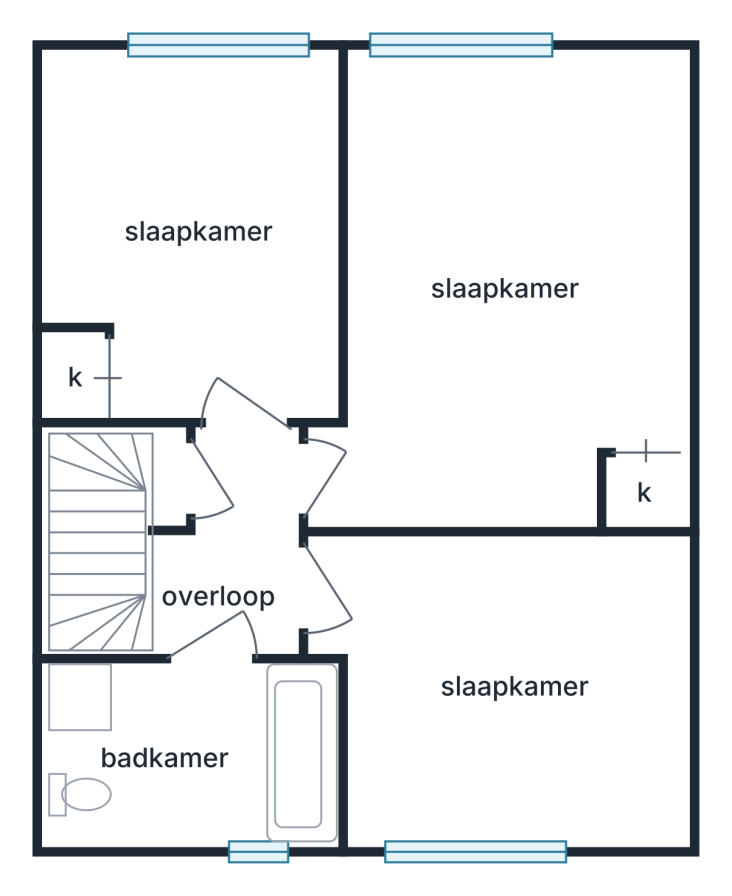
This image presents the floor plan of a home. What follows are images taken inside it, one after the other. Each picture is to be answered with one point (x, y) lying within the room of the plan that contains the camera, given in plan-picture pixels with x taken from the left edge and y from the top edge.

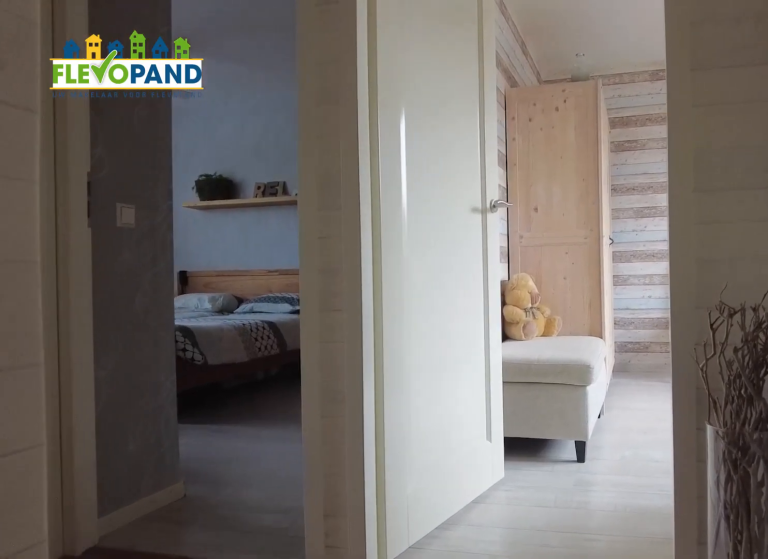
(233, 556)
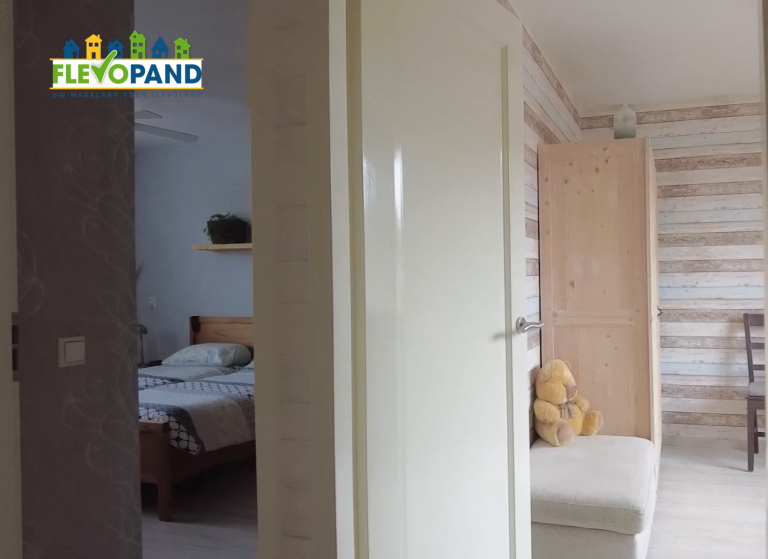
(233, 556)
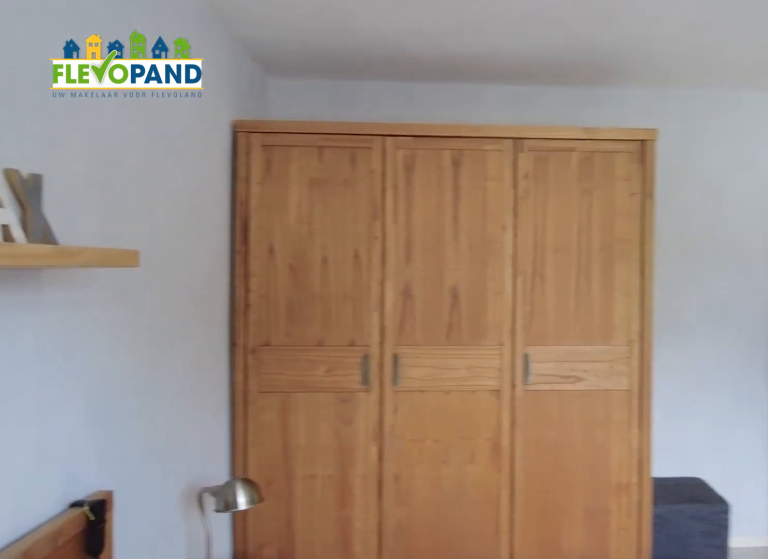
(486, 514)
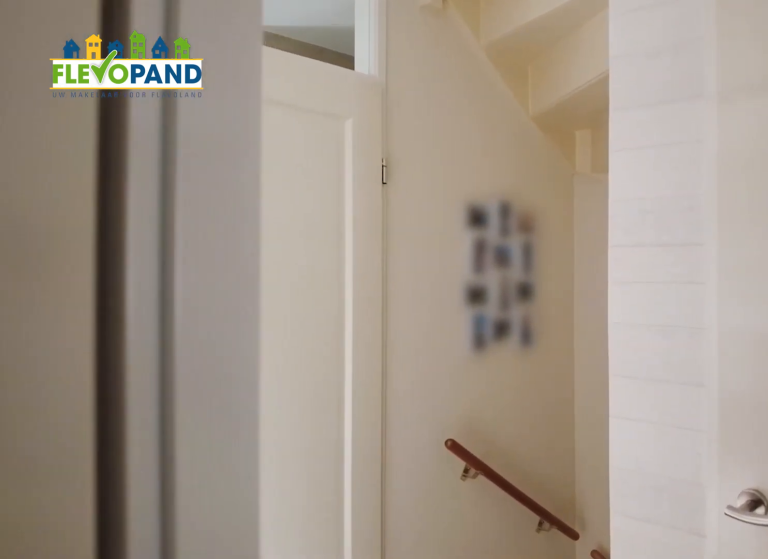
(235, 552)
